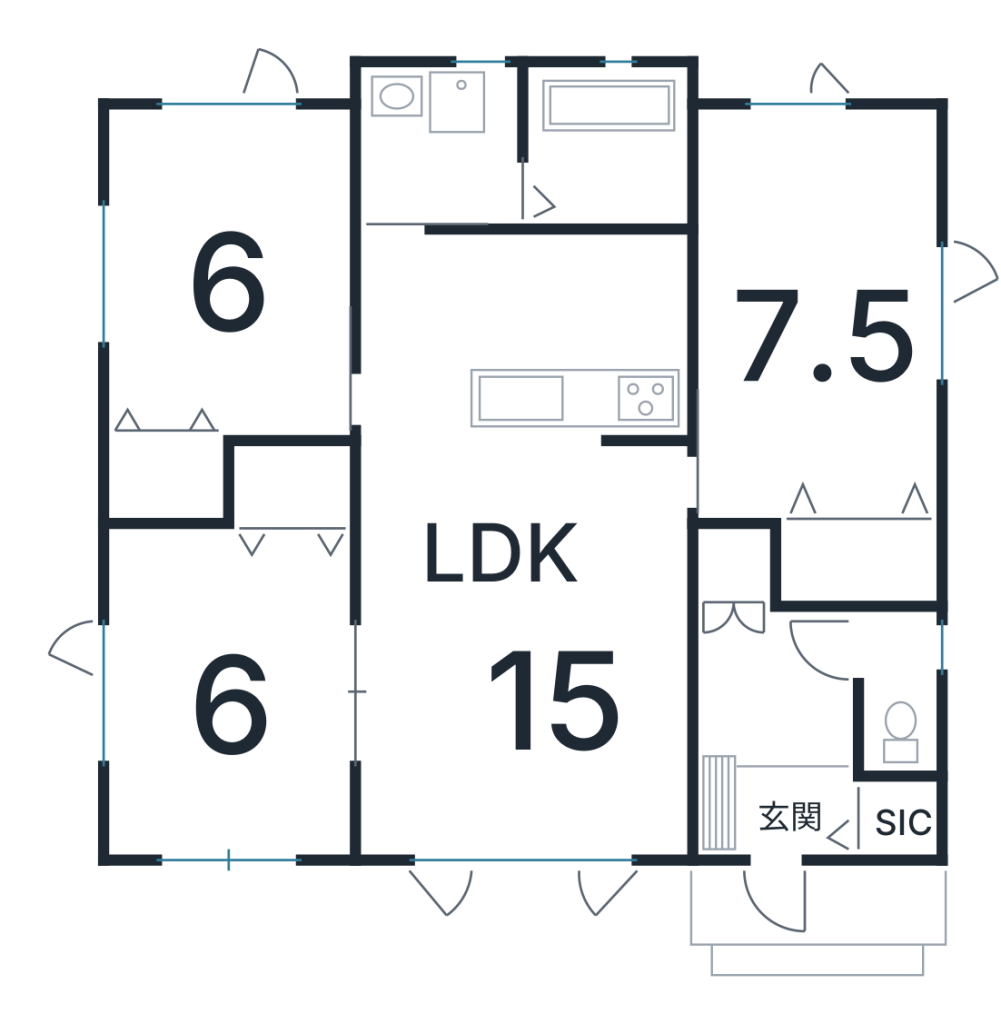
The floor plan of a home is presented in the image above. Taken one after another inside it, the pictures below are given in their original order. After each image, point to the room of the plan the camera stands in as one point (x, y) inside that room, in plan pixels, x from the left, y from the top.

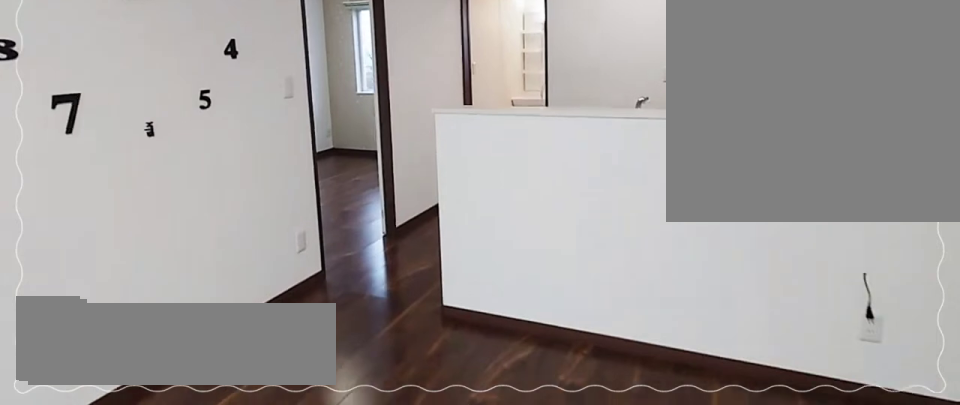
(518, 680)
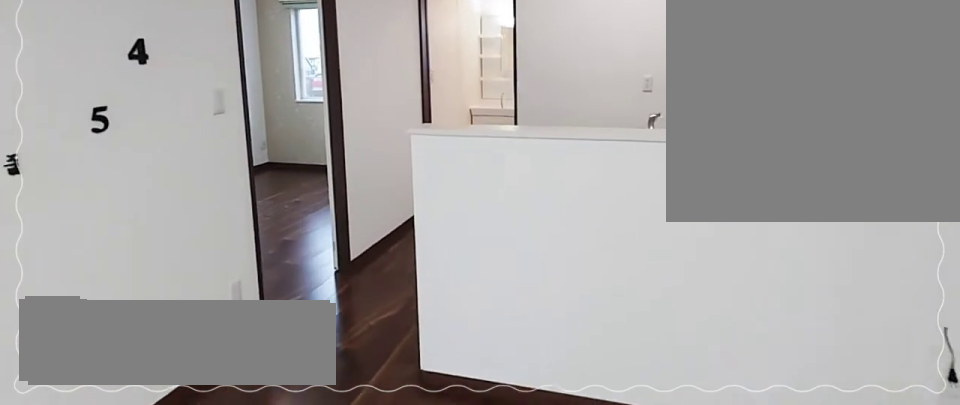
(518, 680)
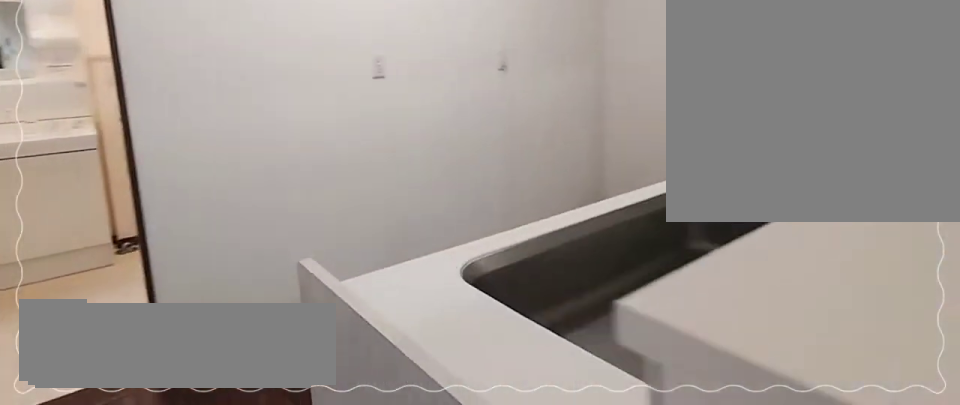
(529, 340)
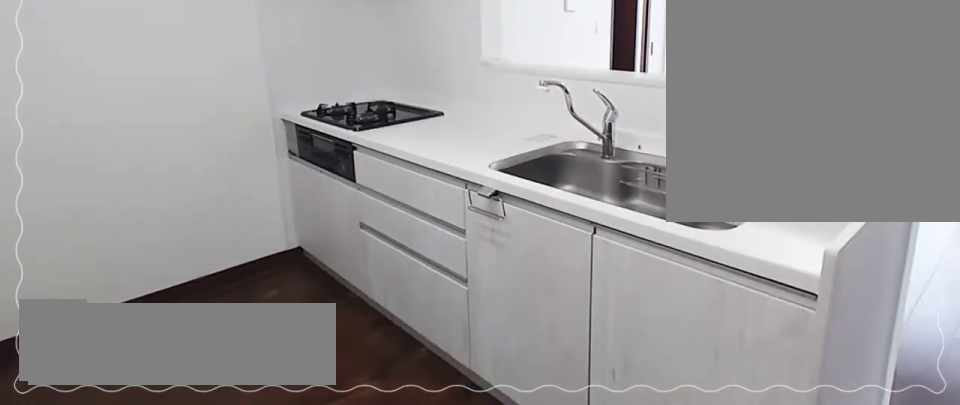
(529, 340)
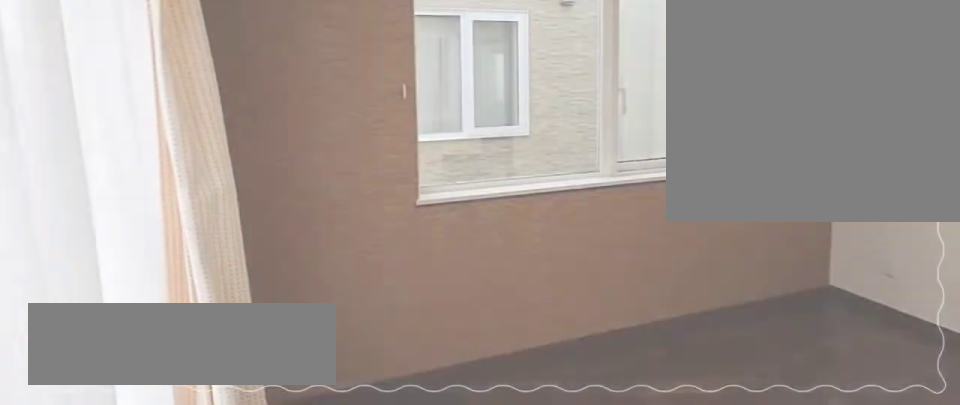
(228, 719)
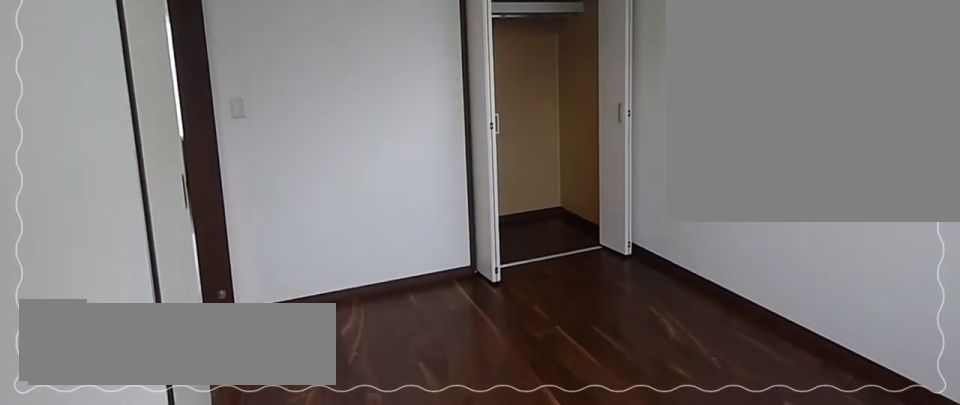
(221, 296)
